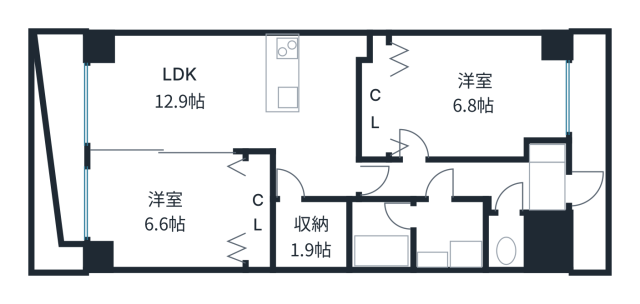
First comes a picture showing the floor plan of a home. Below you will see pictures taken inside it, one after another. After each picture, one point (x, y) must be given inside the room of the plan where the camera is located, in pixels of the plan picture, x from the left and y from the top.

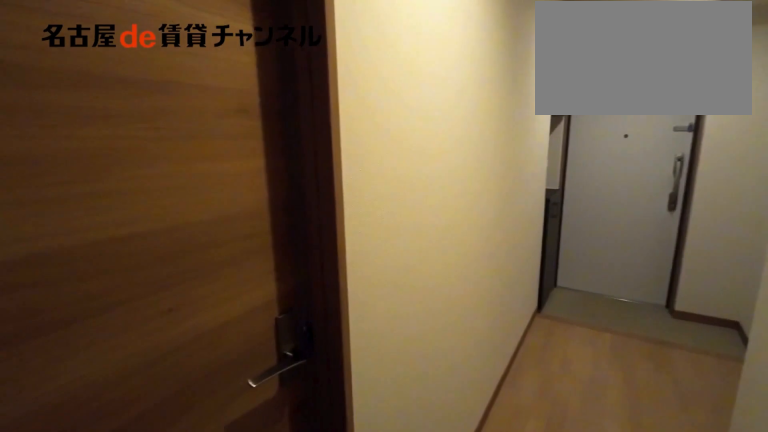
(449, 181)
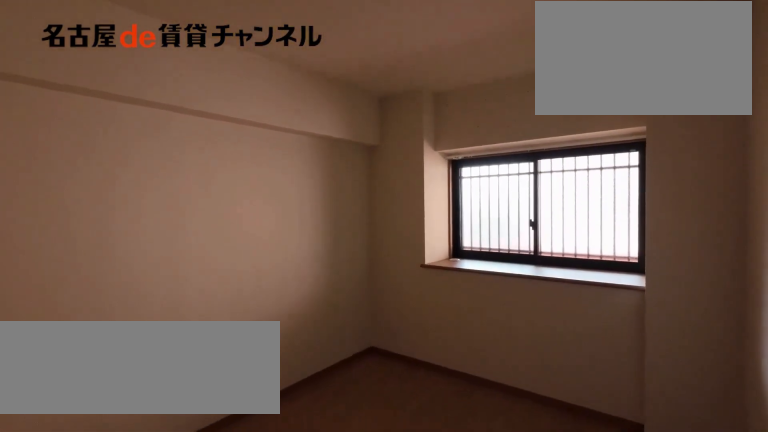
(474, 94)
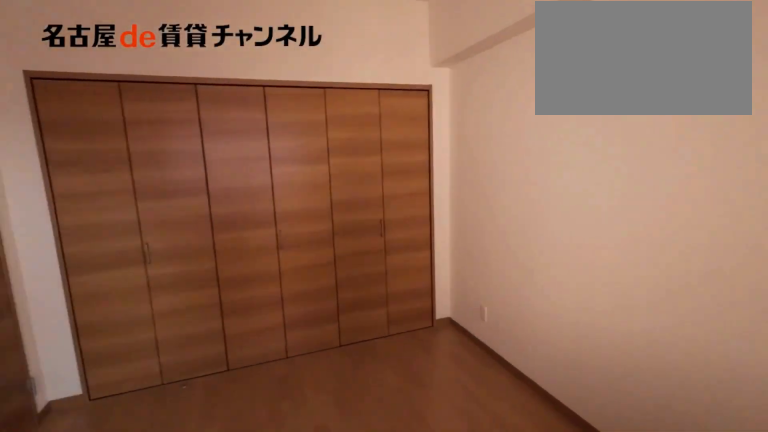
(474, 94)
